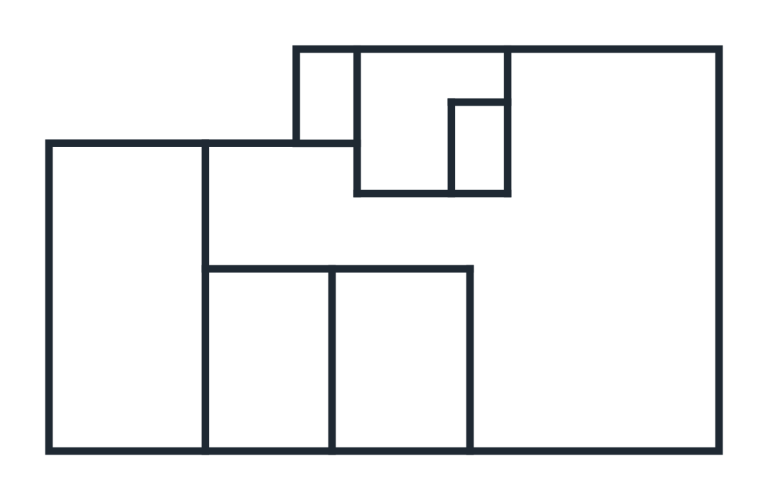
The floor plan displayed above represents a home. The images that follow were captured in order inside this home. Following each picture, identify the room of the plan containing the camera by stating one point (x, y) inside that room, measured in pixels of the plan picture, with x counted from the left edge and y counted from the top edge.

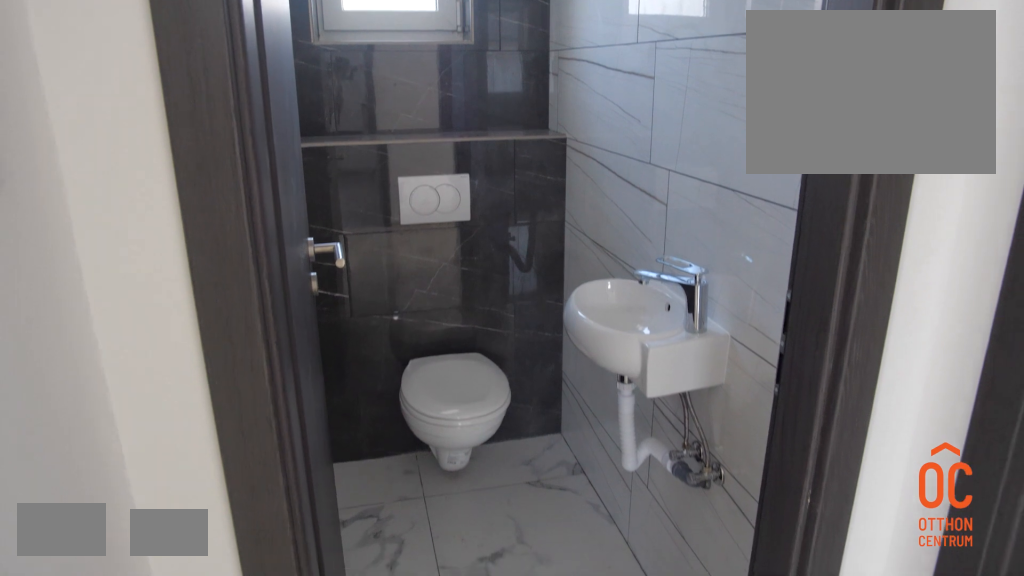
(327, 100)
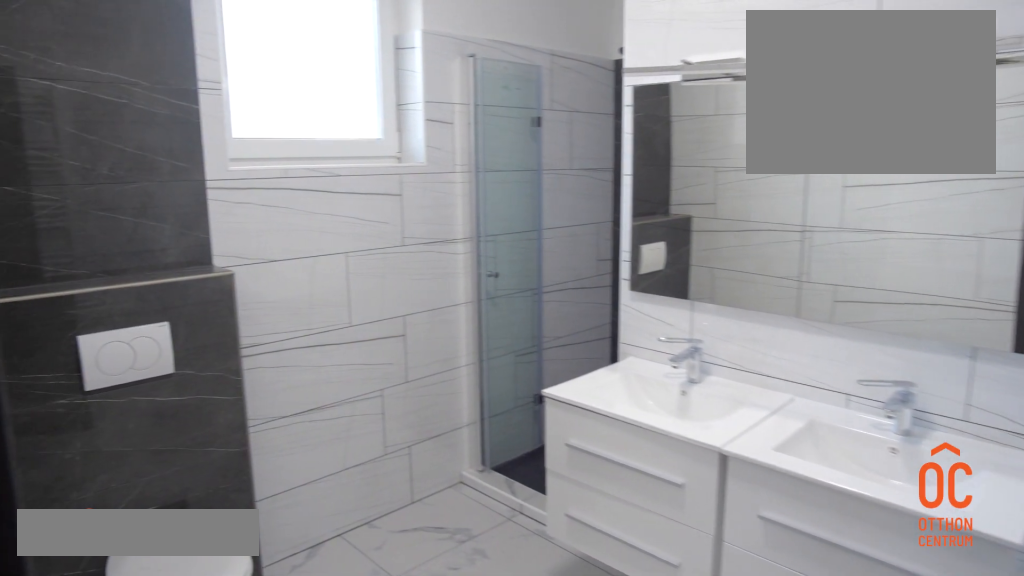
(401, 100)
